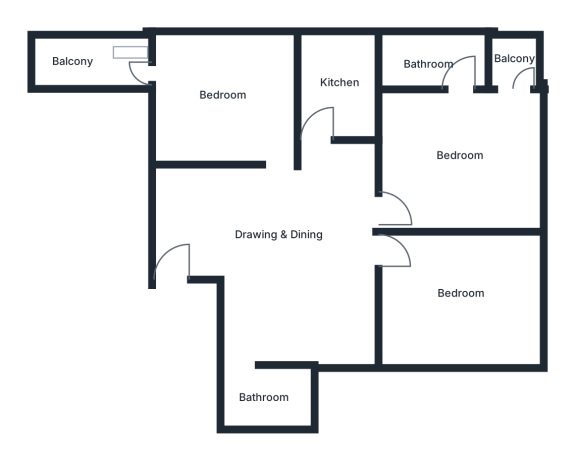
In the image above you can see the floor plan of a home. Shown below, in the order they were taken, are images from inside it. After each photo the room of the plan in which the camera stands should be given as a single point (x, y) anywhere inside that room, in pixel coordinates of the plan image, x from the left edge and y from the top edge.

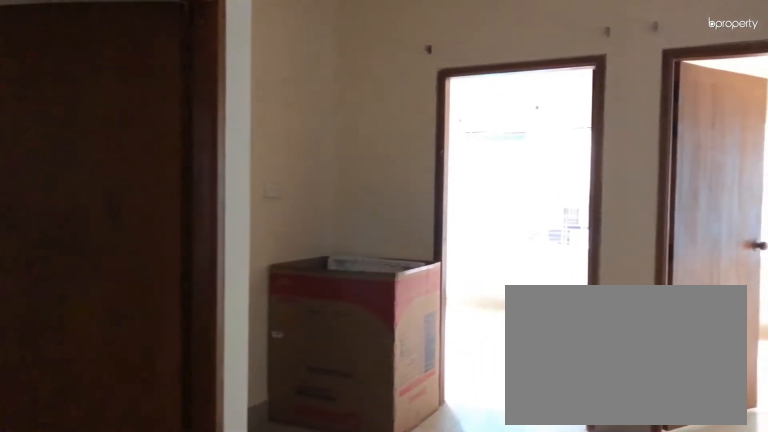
(277, 235)
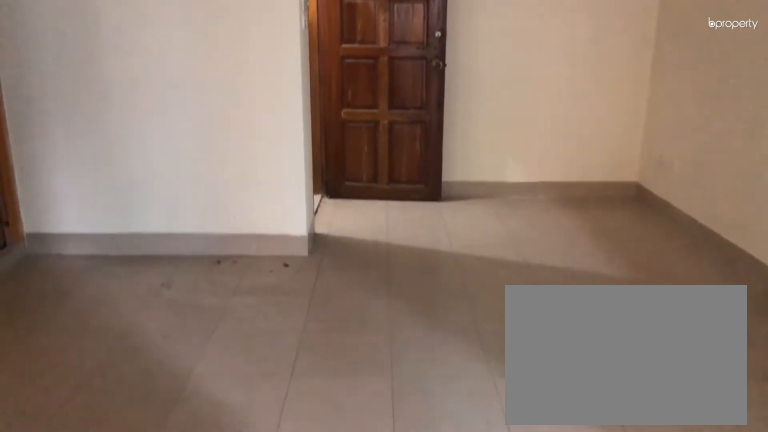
(277, 235)
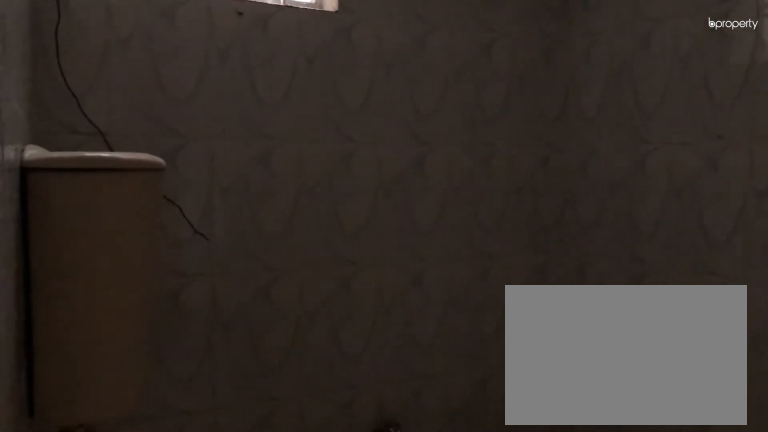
(264, 397)
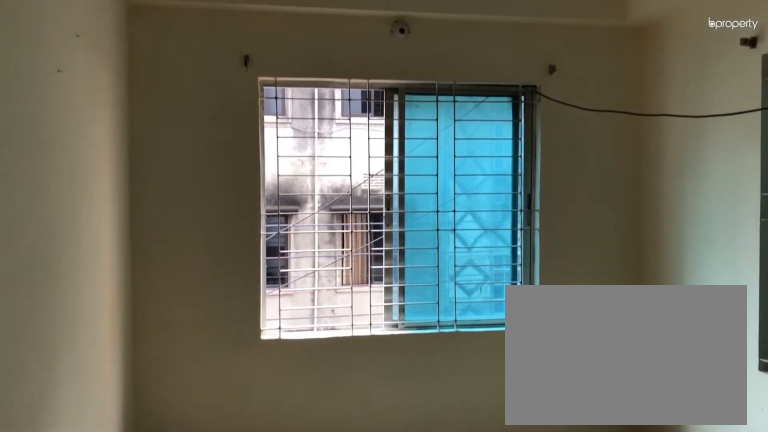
(462, 294)
